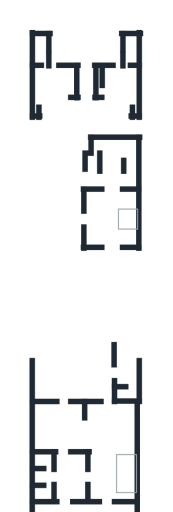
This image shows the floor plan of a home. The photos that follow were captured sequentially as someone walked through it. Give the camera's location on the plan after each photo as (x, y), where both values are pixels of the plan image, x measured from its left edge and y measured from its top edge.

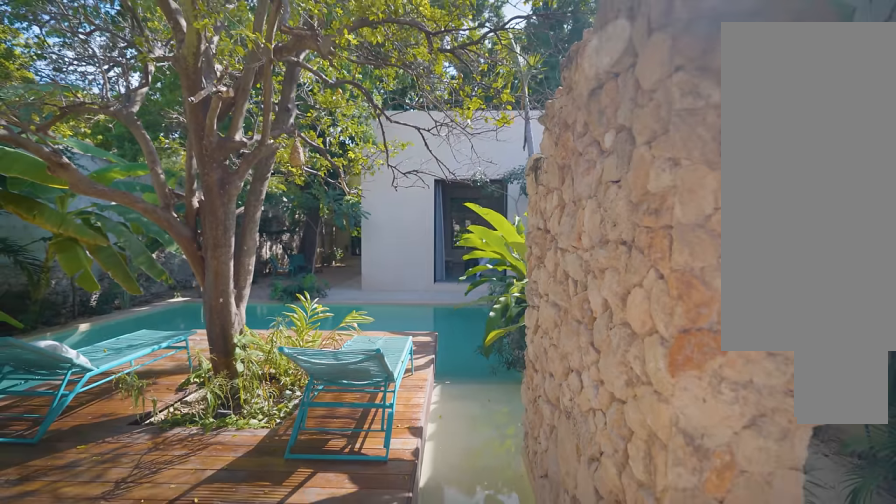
(48, 372)
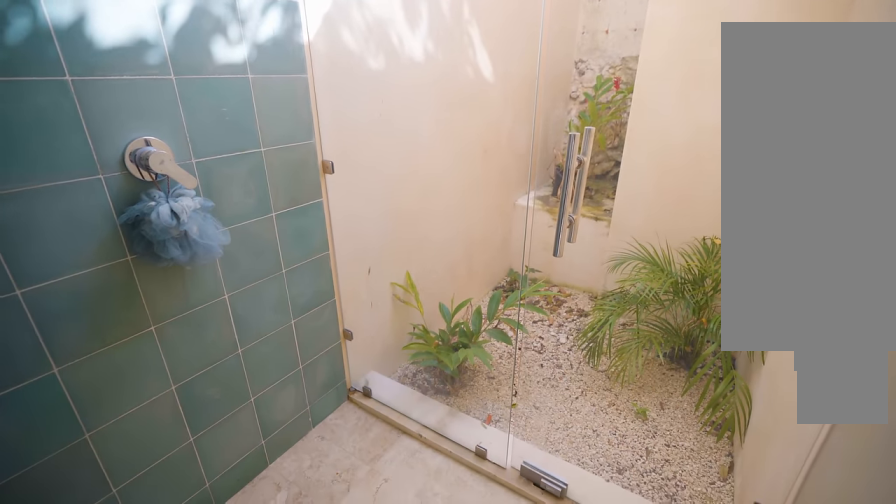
(44, 55)
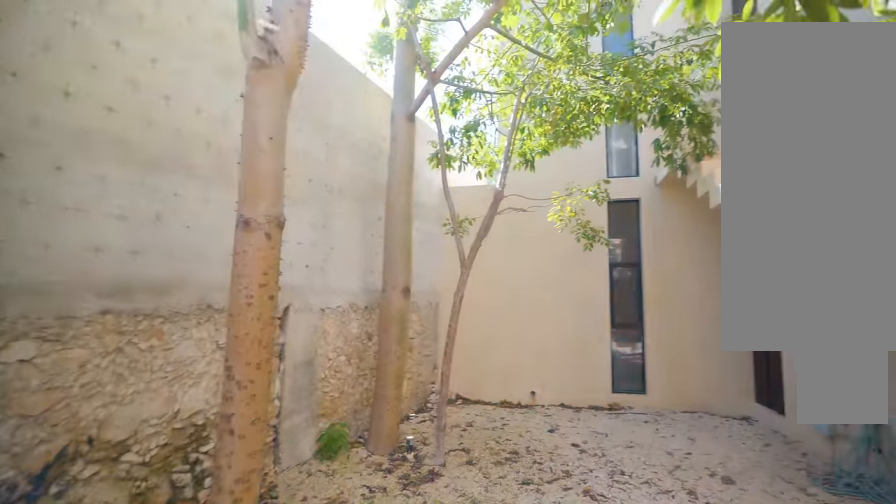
(61, 52)
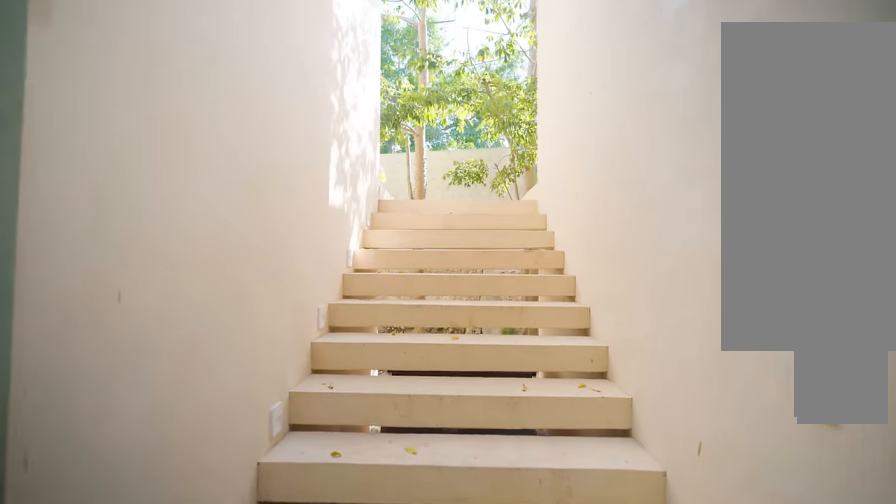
(108, 96)
